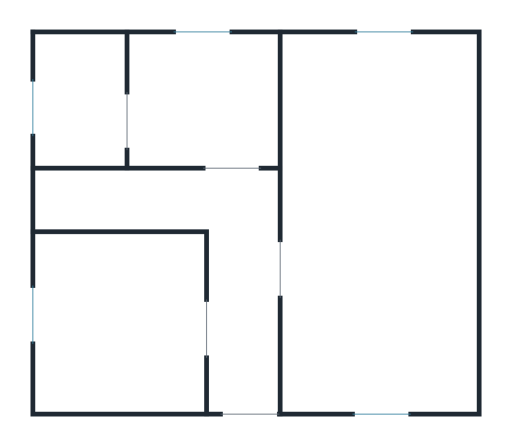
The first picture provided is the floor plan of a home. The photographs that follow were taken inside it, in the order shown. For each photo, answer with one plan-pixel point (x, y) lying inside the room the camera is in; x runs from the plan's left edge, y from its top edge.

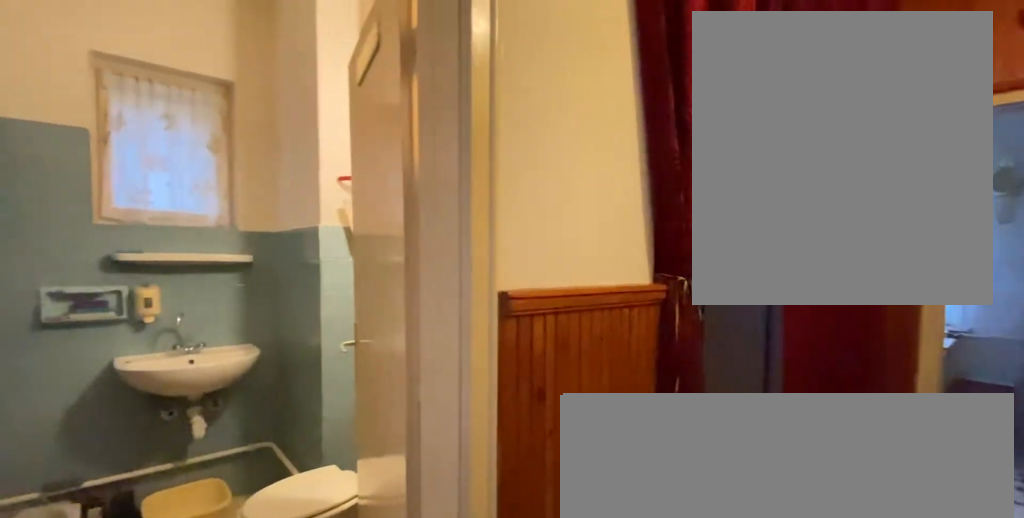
(245, 330)
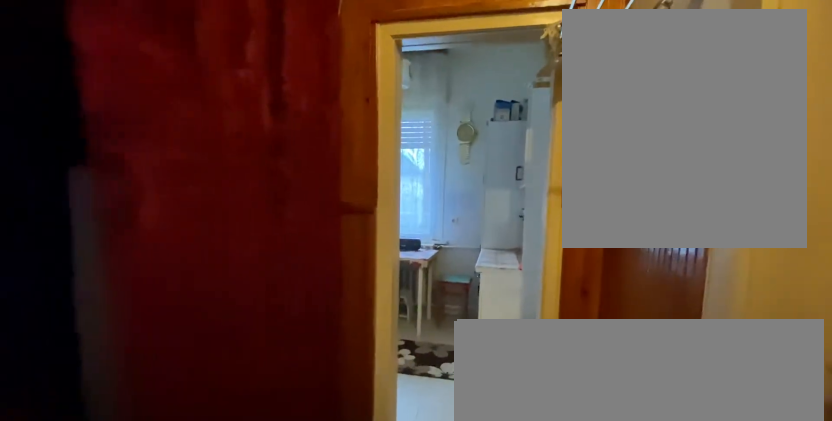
(245, 330)
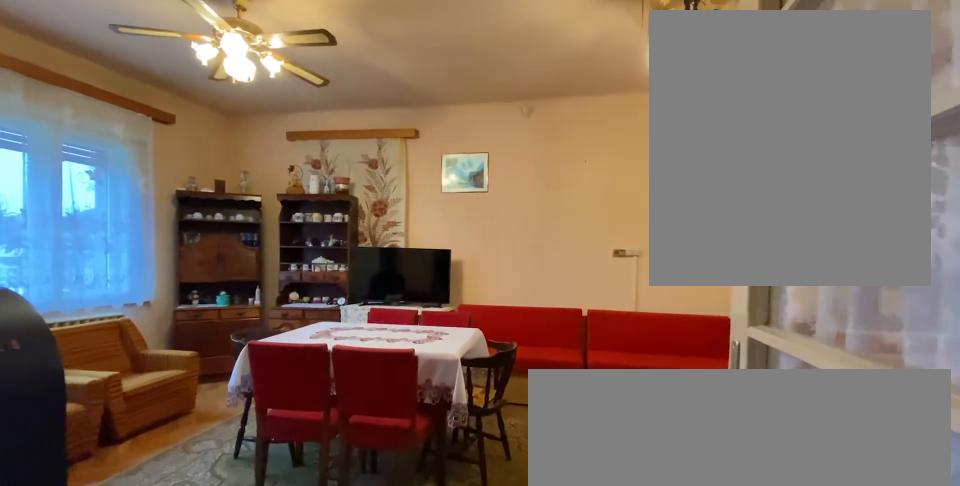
(389, 232)
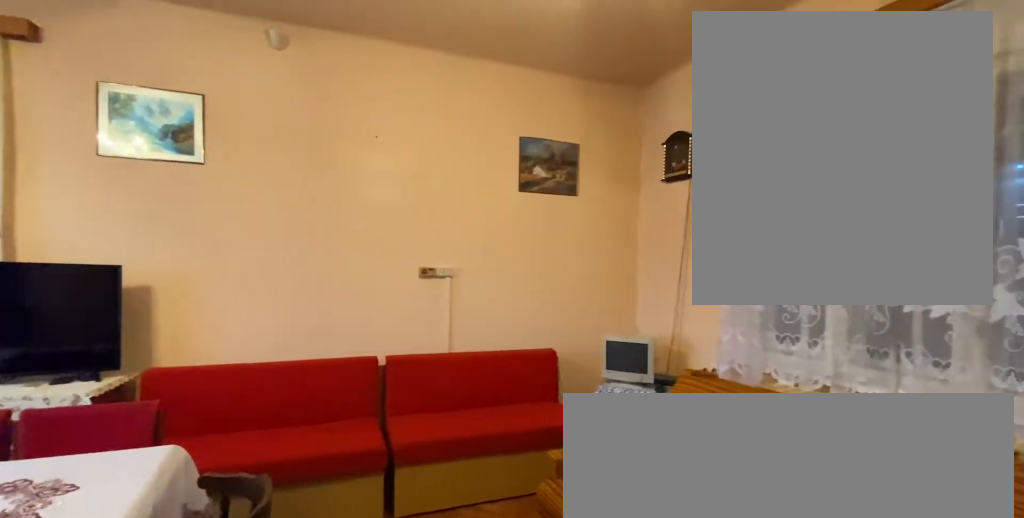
(389, 232)
